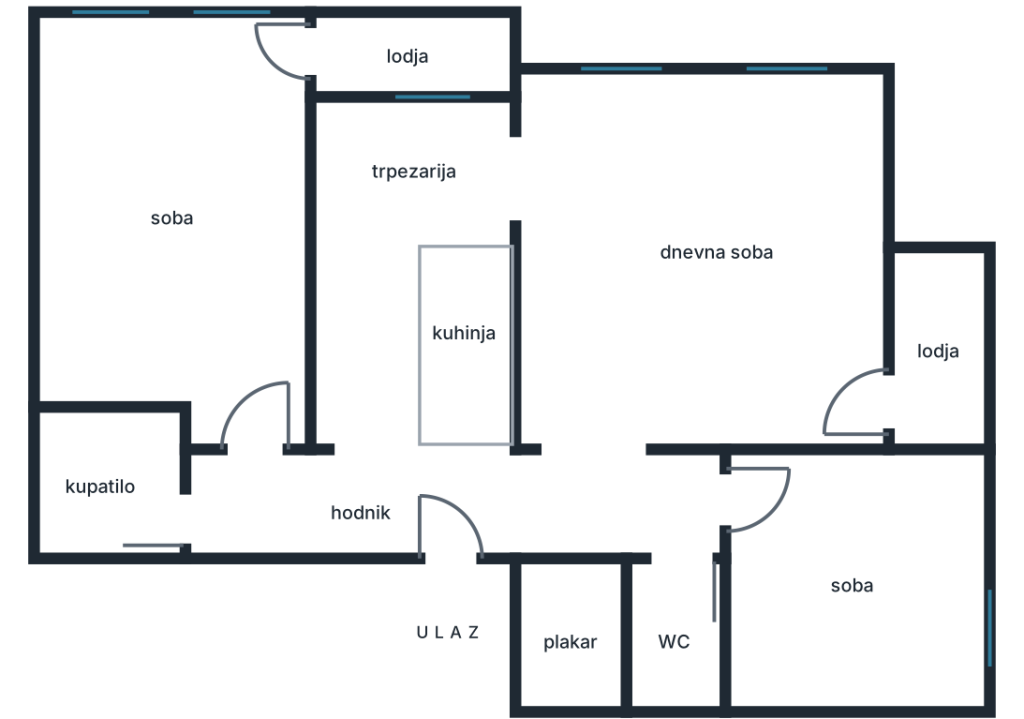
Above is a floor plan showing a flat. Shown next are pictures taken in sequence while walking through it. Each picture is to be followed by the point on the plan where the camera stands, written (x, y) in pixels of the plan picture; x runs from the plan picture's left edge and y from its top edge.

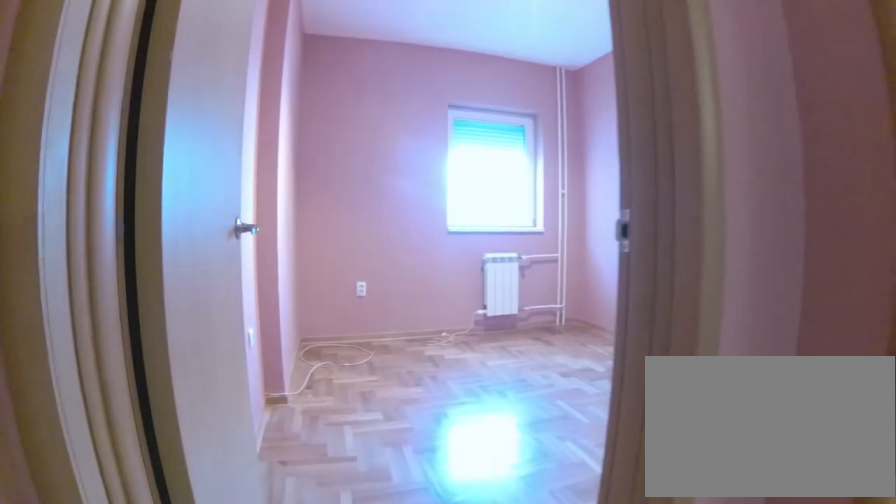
(609, 511)
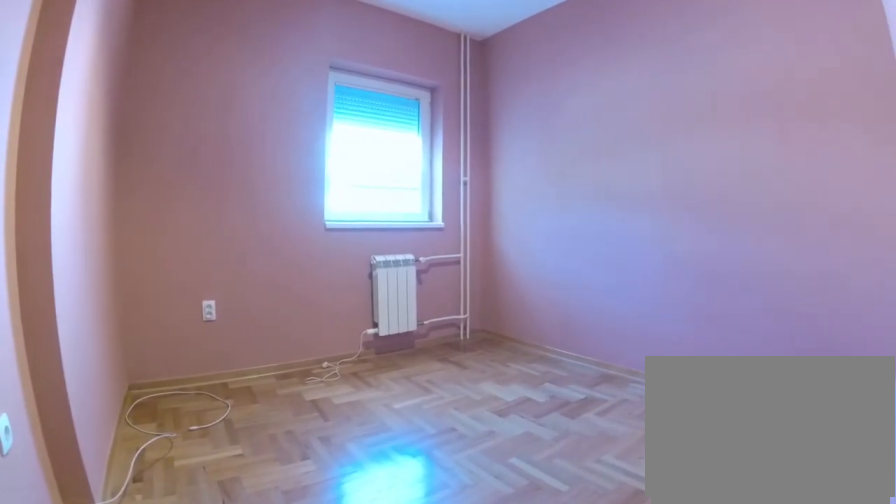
(728, 499)
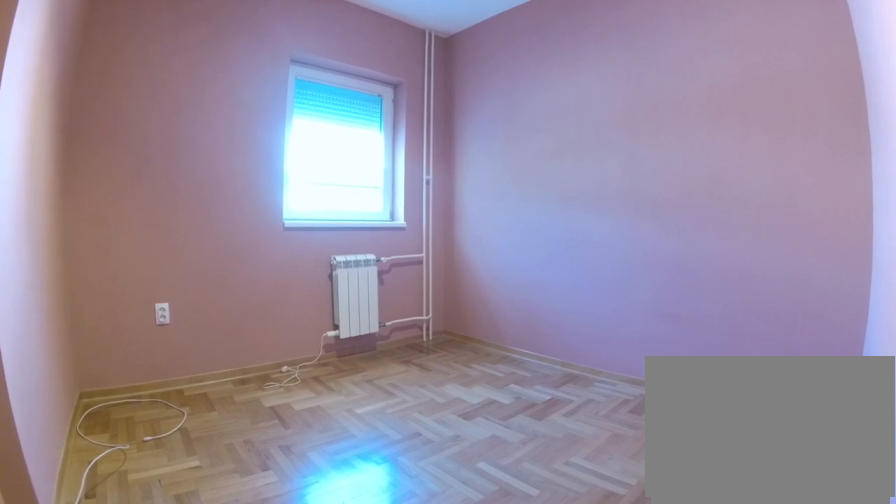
(748, 510)
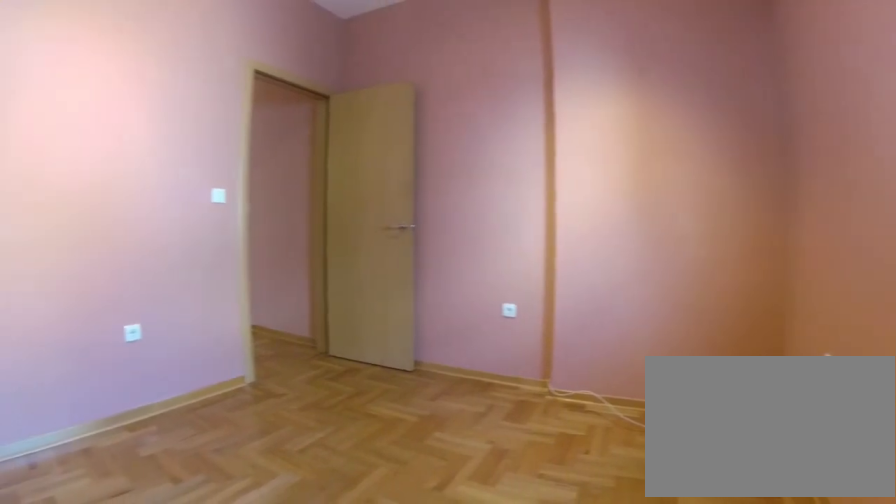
(939, 677)
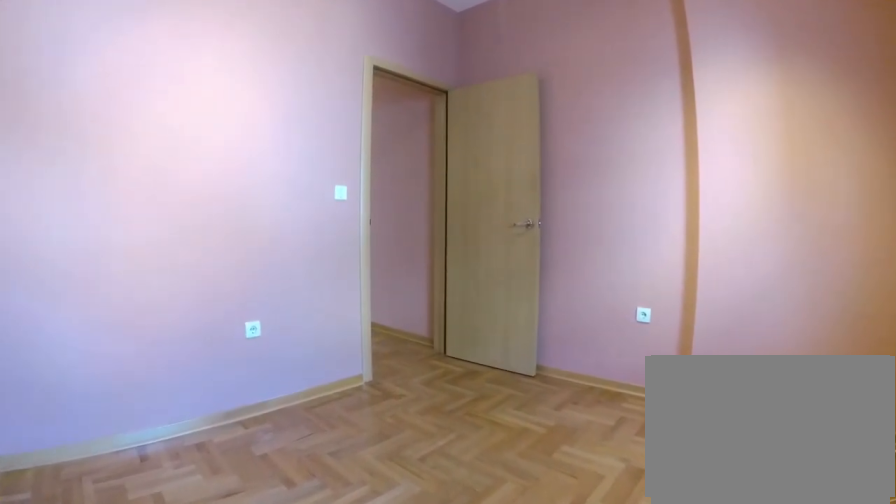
(941, 658)
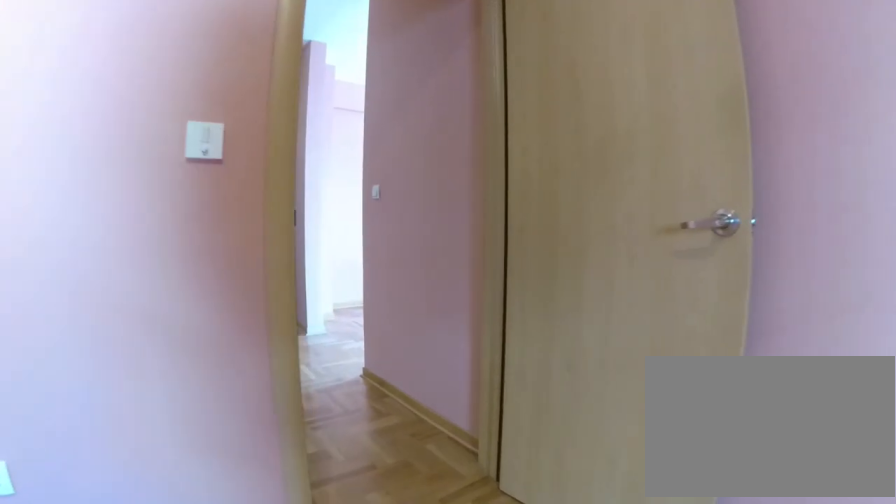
(795, 547)
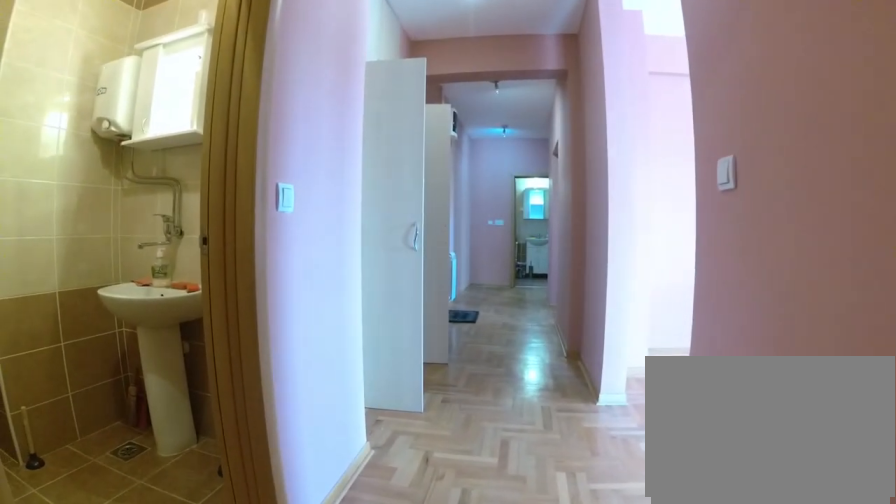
(719, 502)
